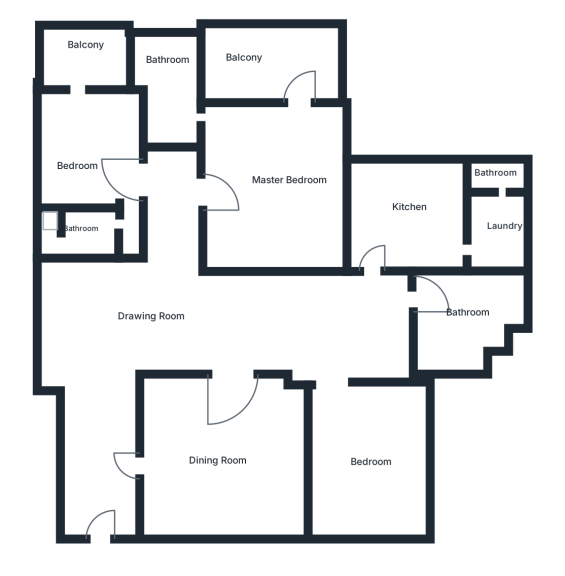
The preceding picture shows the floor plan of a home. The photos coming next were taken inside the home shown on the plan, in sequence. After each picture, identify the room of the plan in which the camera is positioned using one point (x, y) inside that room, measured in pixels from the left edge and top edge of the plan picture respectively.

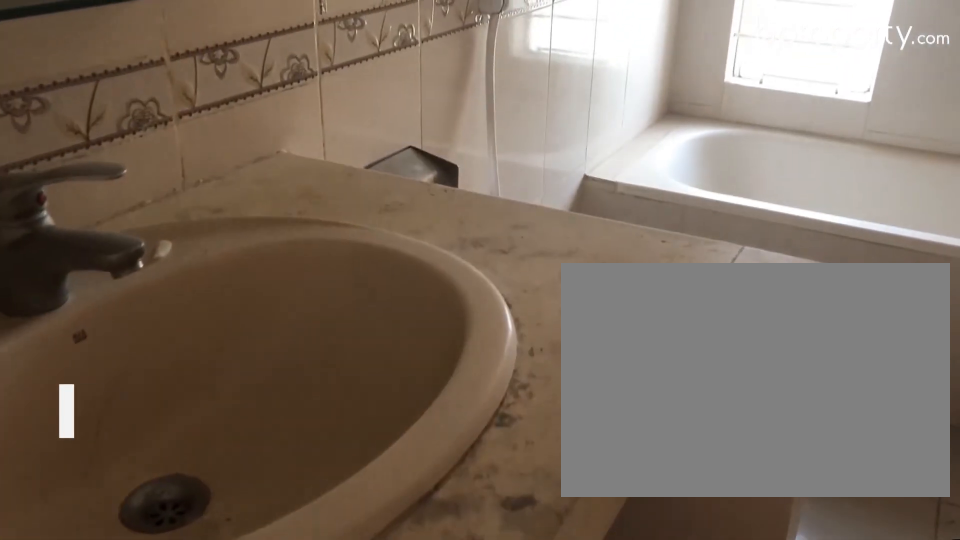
(161, 82)
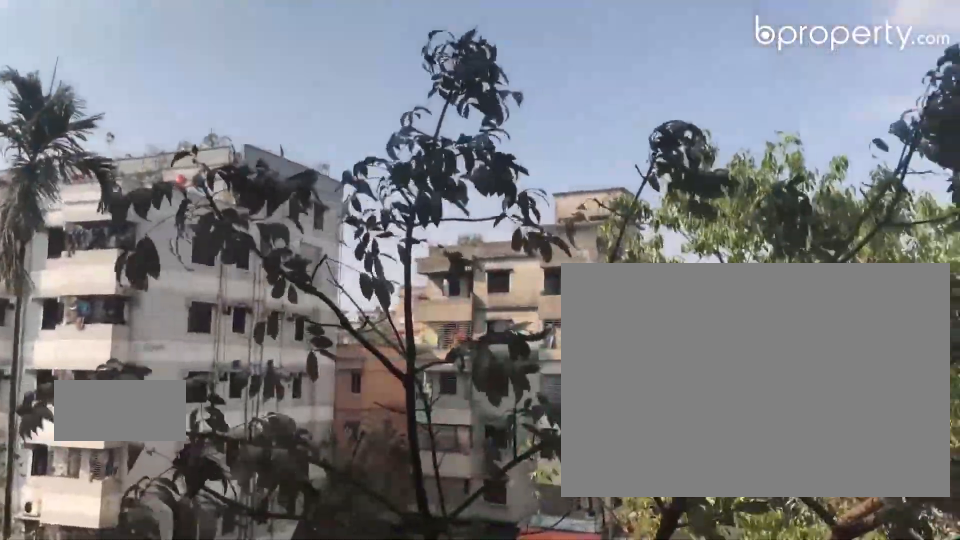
(271, 61)
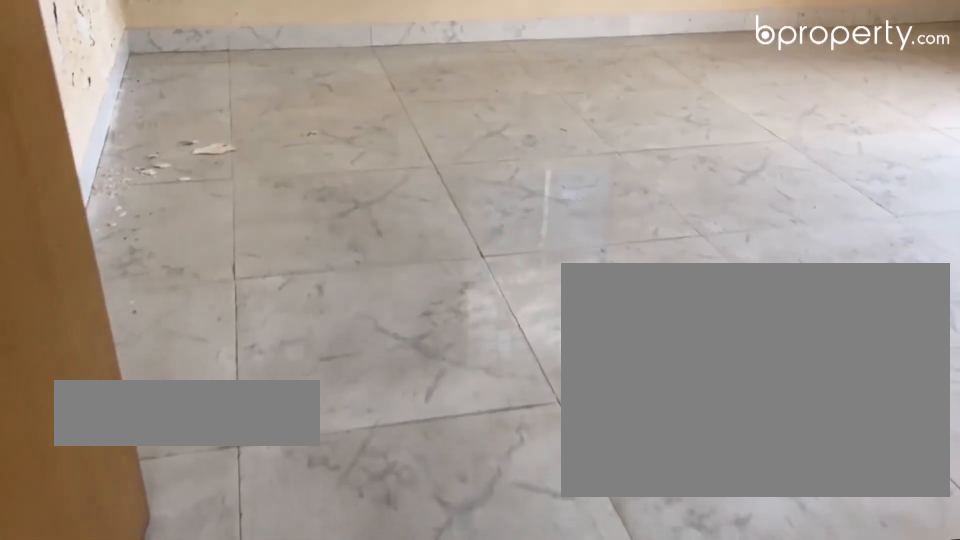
(77, 147)
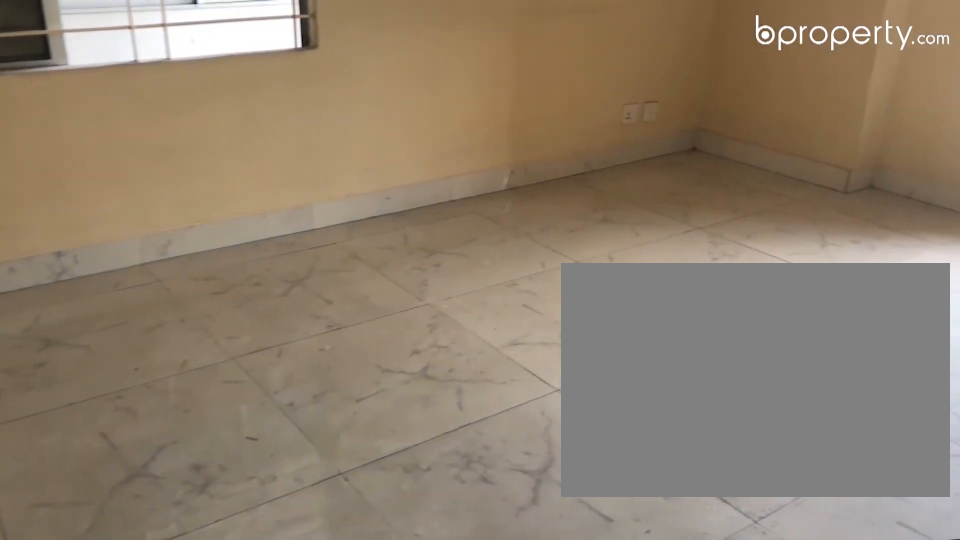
(77, 147)
